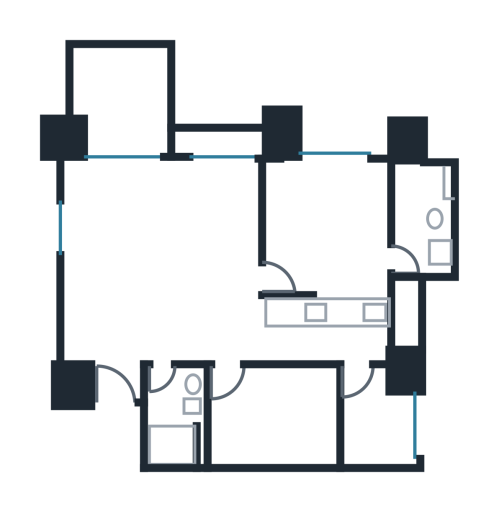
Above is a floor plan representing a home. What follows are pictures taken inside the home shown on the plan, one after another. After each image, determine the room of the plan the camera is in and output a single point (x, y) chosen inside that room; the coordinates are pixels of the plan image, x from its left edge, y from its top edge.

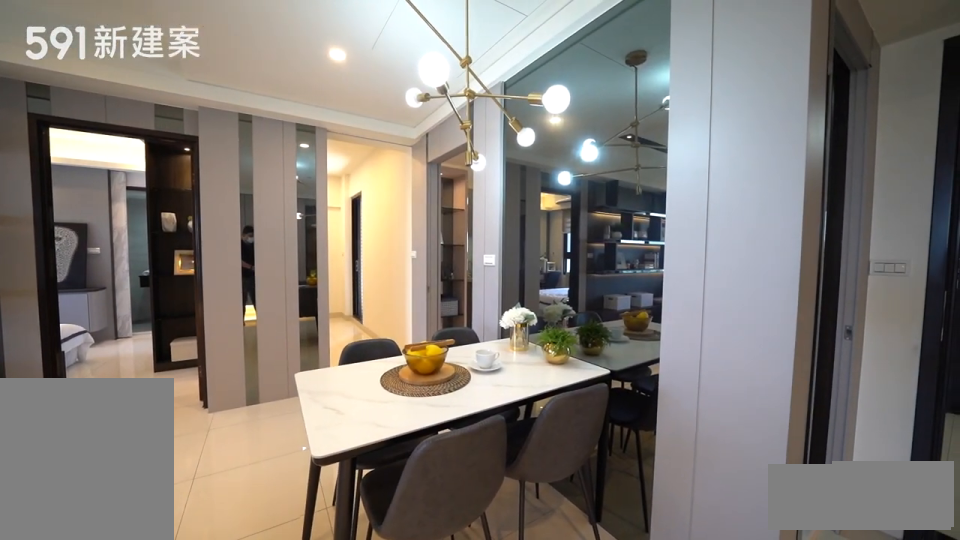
(133, 331)
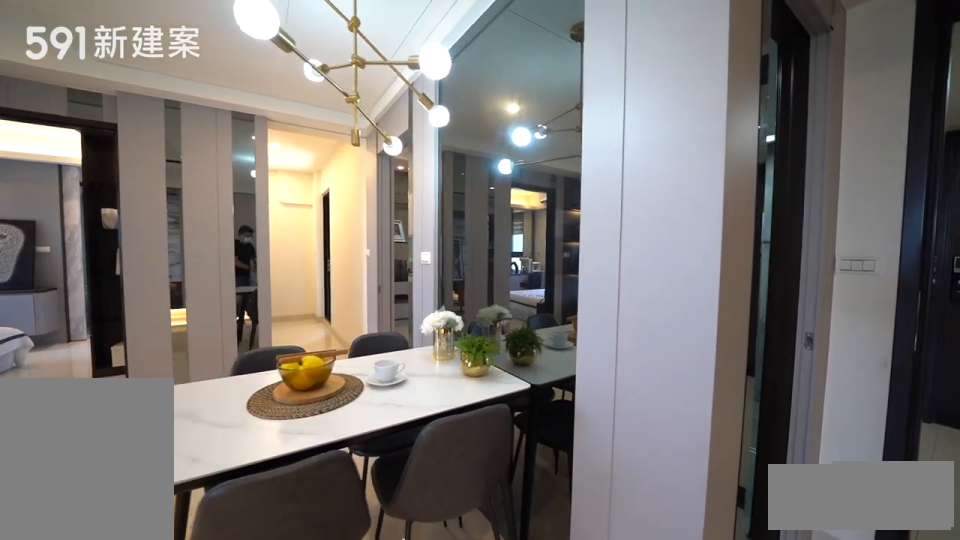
(133, 331)
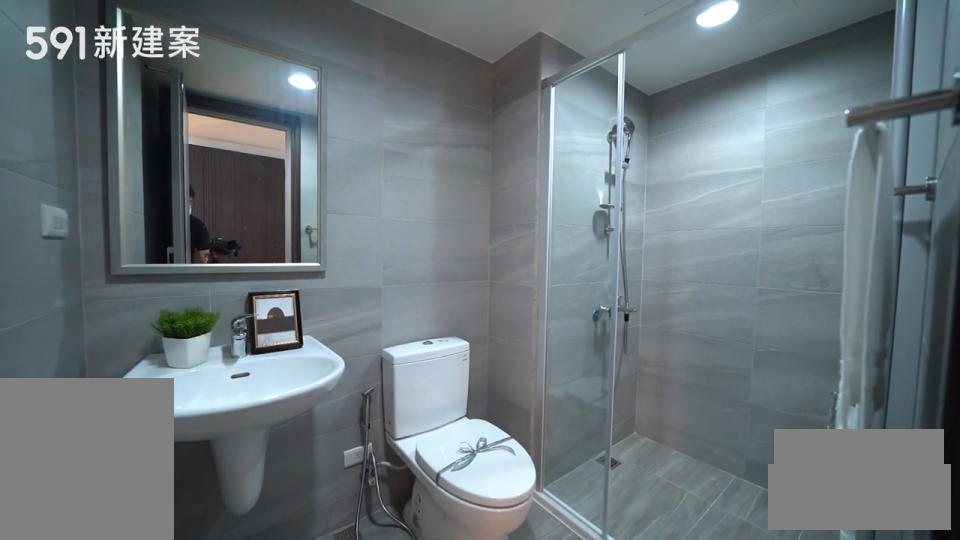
(173, 416)
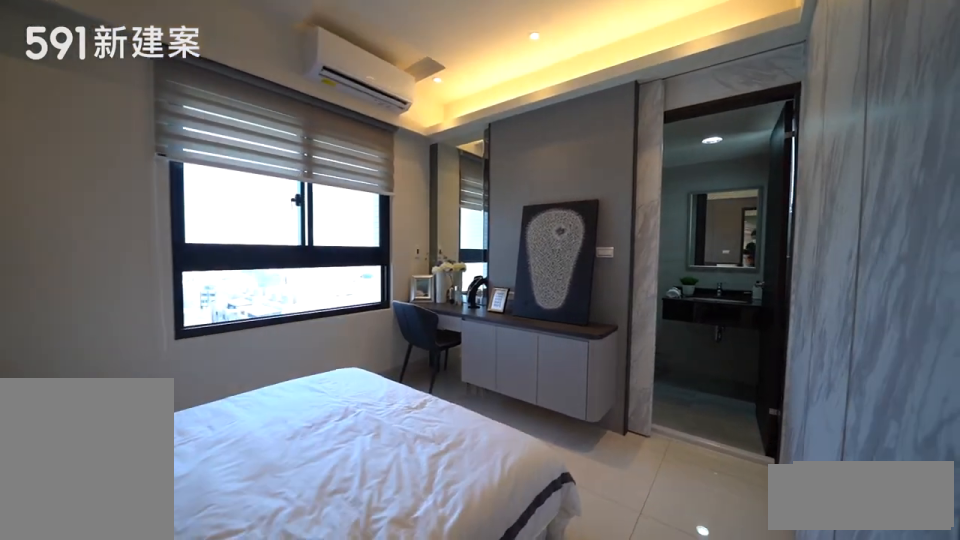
(329, 227)
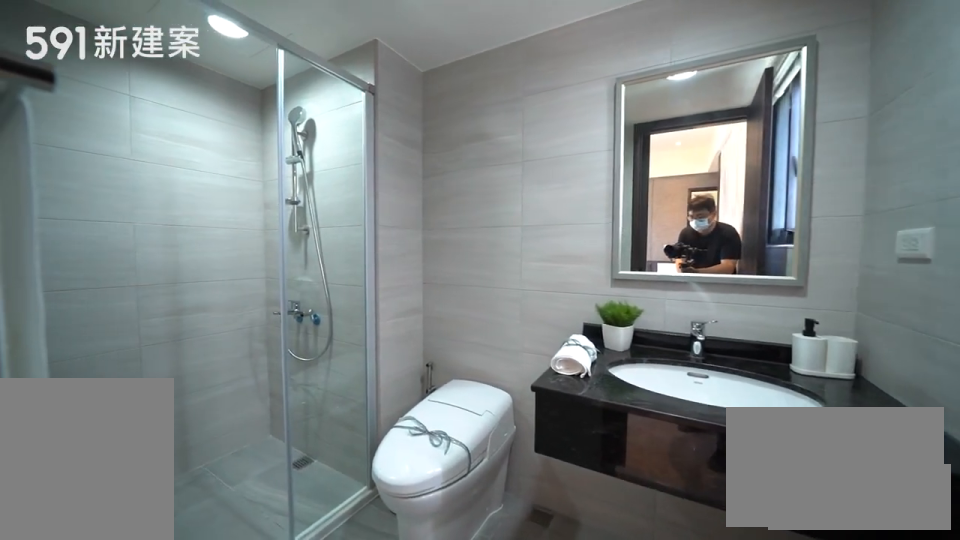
(423, 216)
